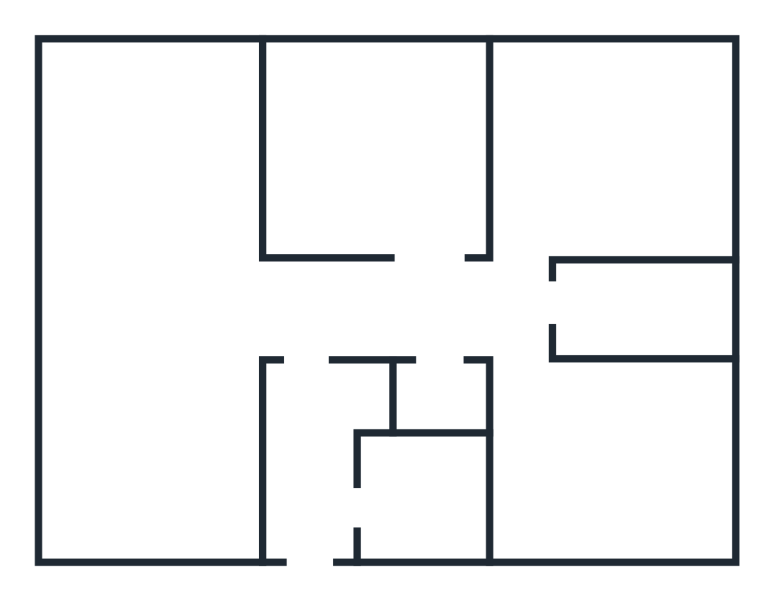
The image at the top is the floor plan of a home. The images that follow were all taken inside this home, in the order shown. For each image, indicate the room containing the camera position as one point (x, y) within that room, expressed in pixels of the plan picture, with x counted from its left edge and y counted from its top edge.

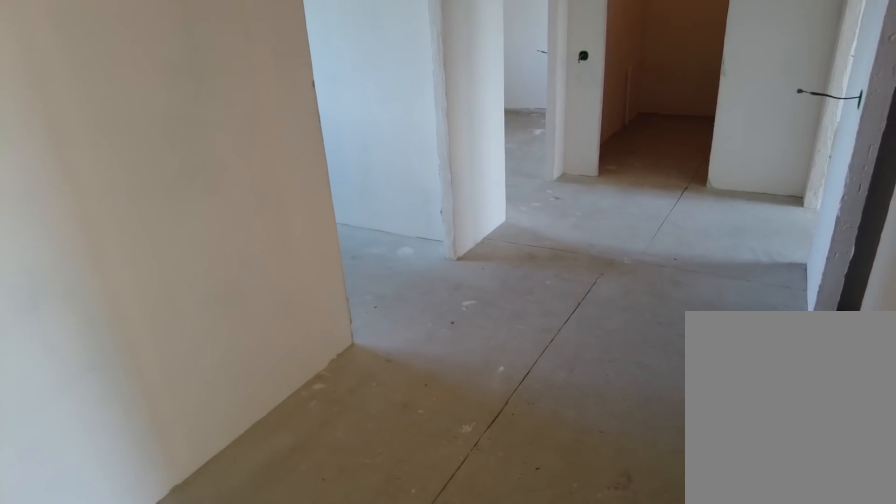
(310, 334)
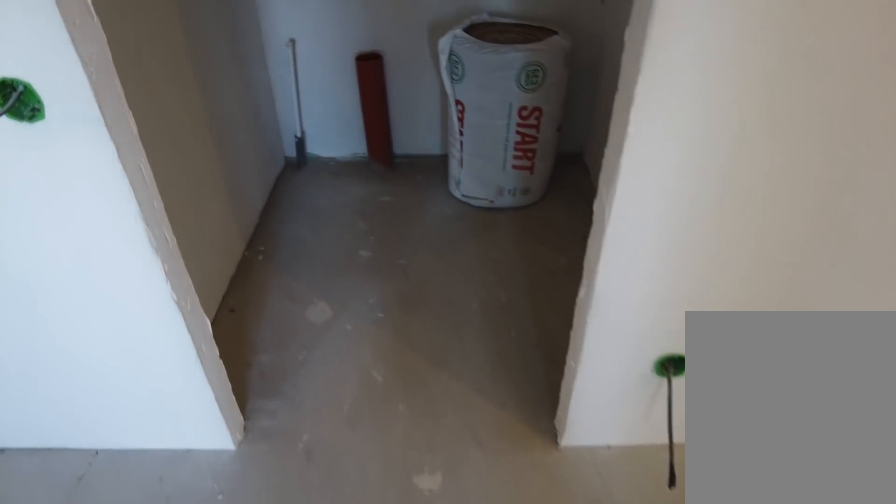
(451, 327)
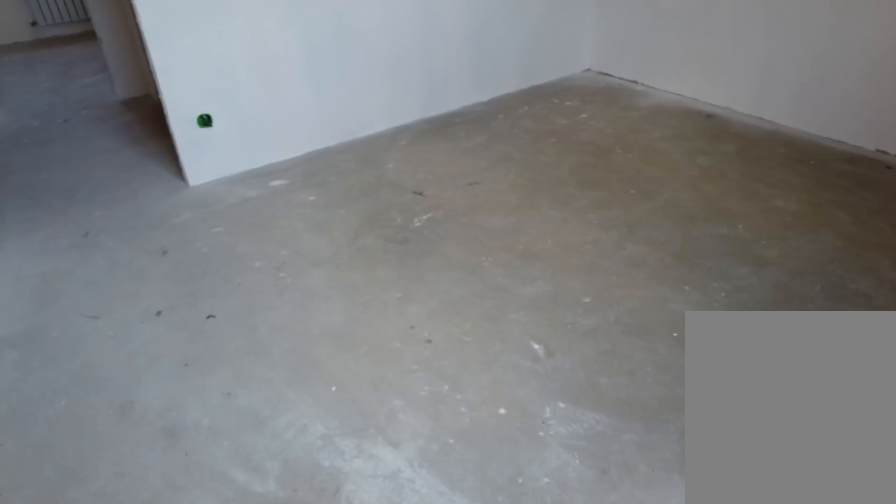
(560, 485)
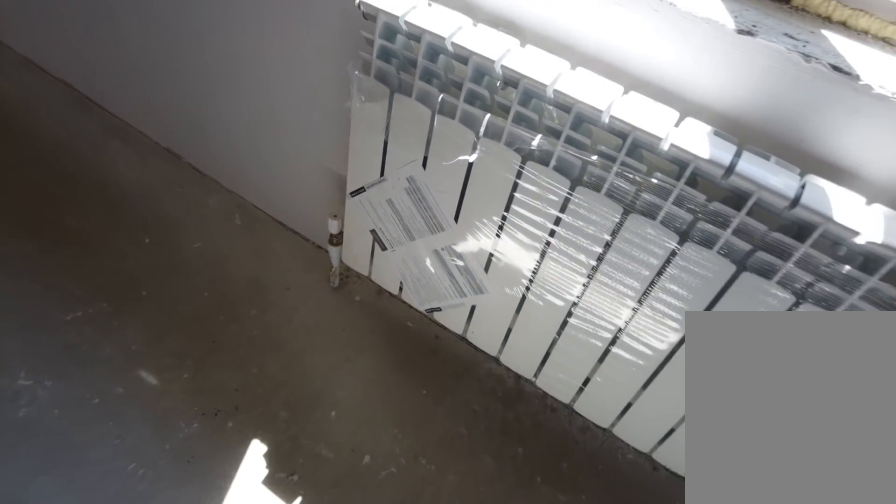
(560, 485)
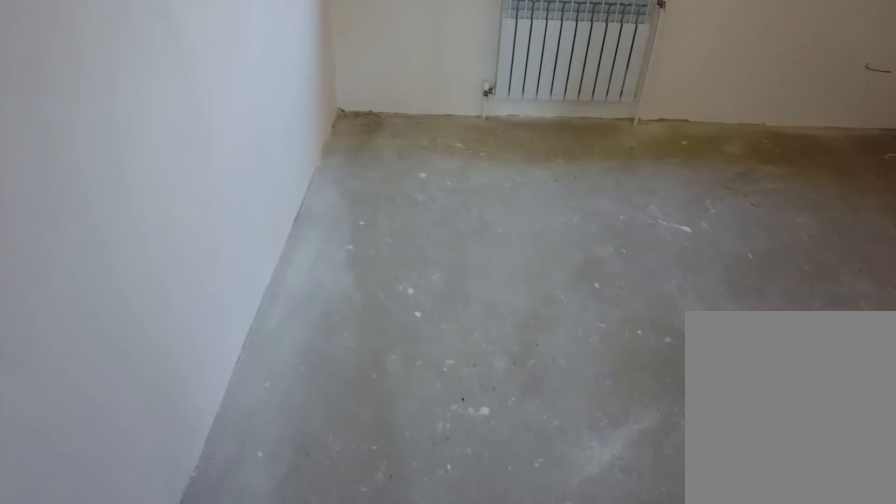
(520, 317)
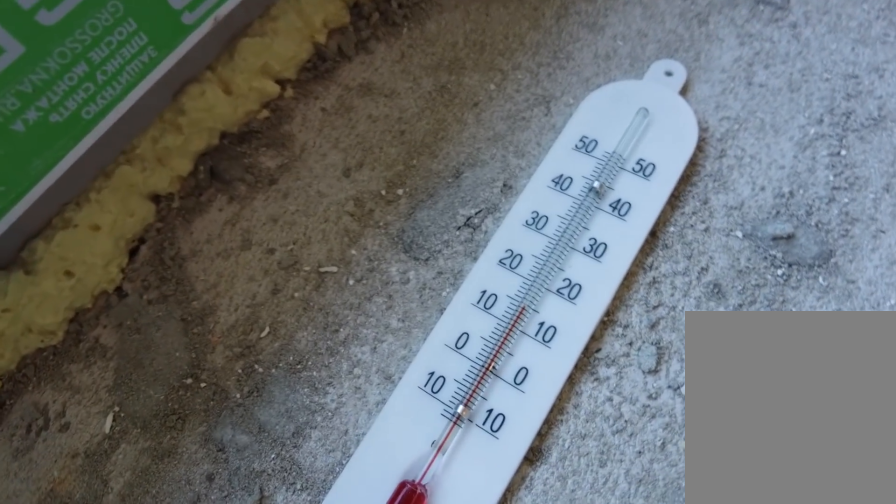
(539, 213)
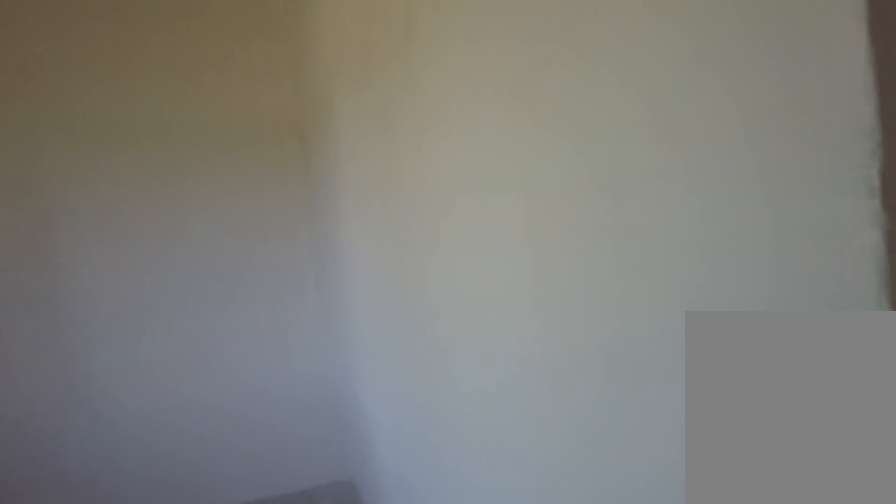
(539, 213)
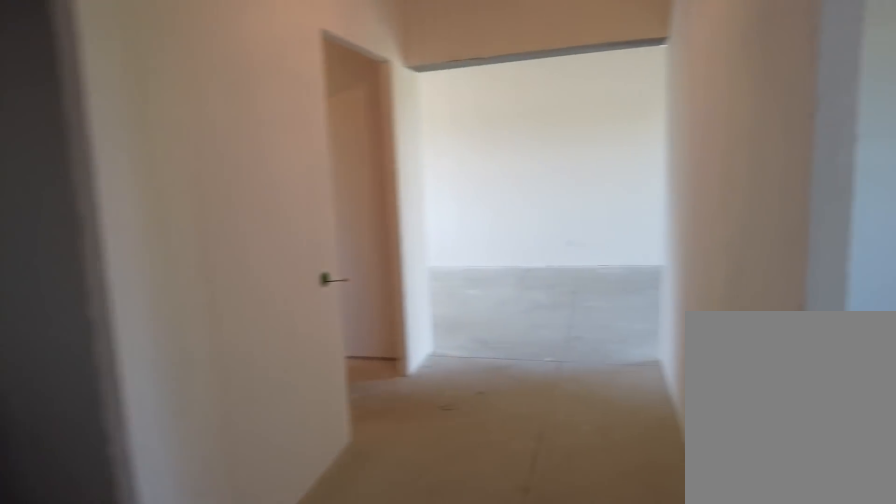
(511, 306)
